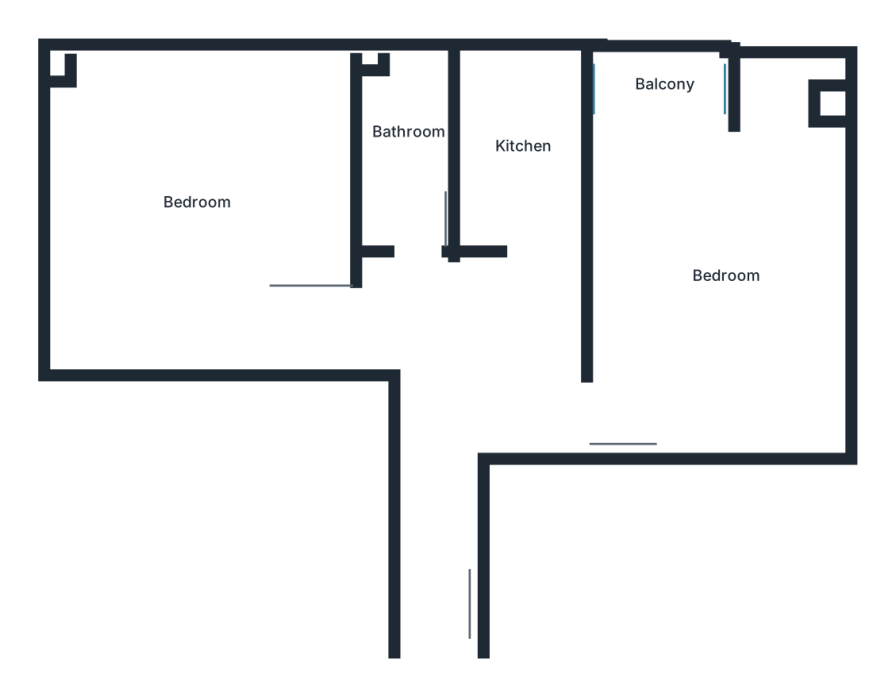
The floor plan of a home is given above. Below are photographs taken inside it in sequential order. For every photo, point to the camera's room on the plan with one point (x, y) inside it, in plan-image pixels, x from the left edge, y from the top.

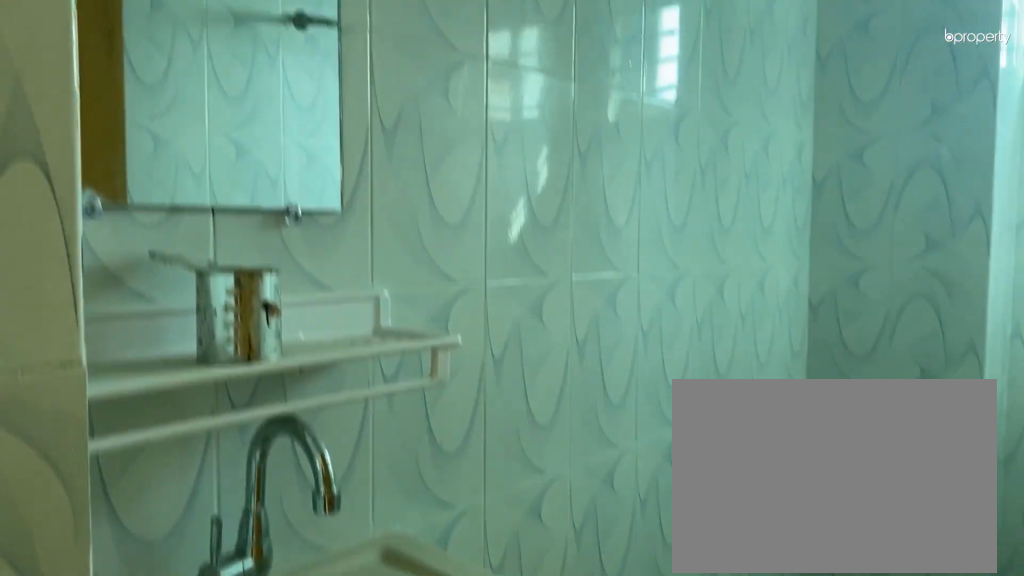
(400, 149)
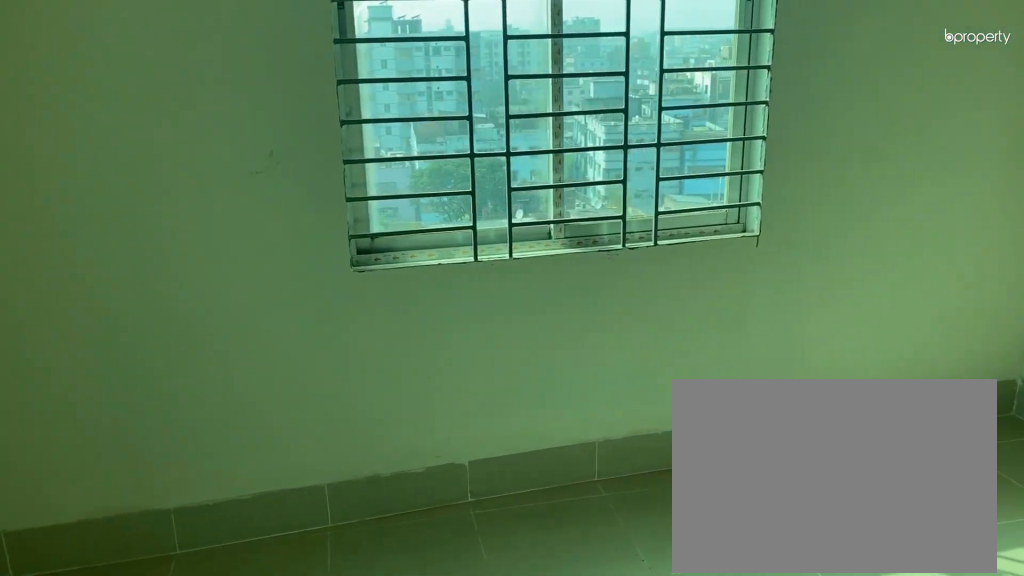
(197, 193)
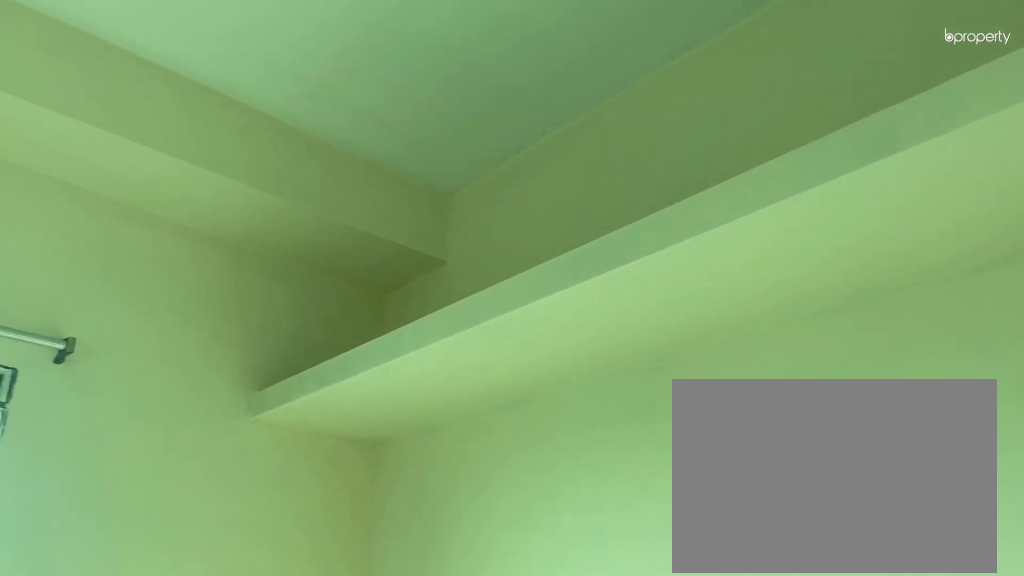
(197, 193)
